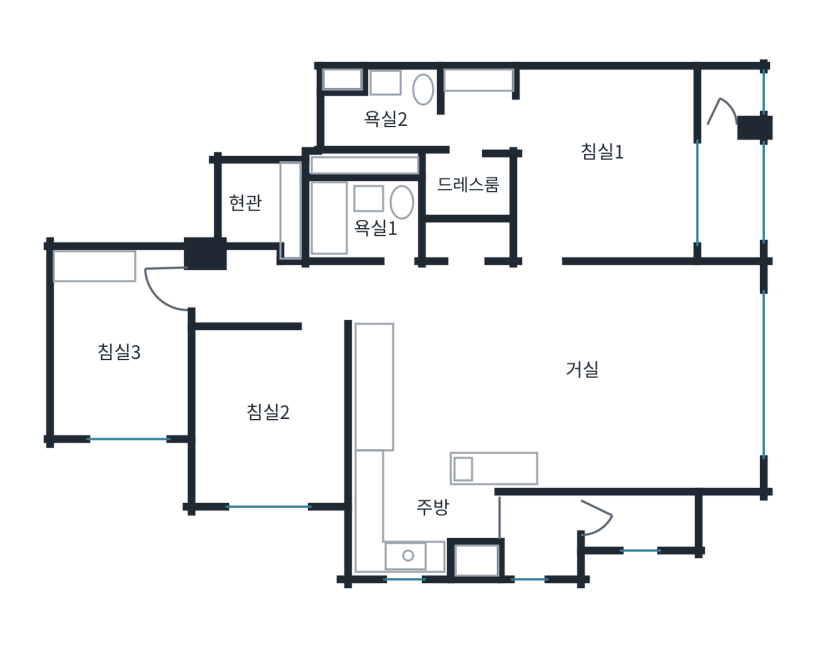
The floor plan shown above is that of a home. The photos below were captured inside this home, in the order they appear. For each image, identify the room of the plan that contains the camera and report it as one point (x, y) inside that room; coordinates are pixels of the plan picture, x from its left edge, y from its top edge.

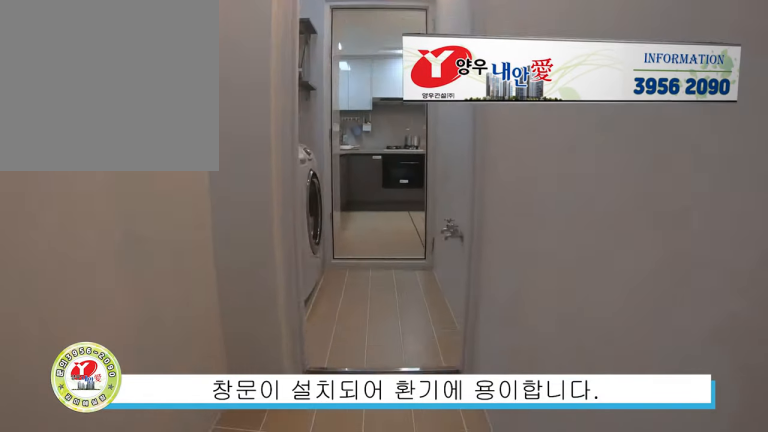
(558, 536)
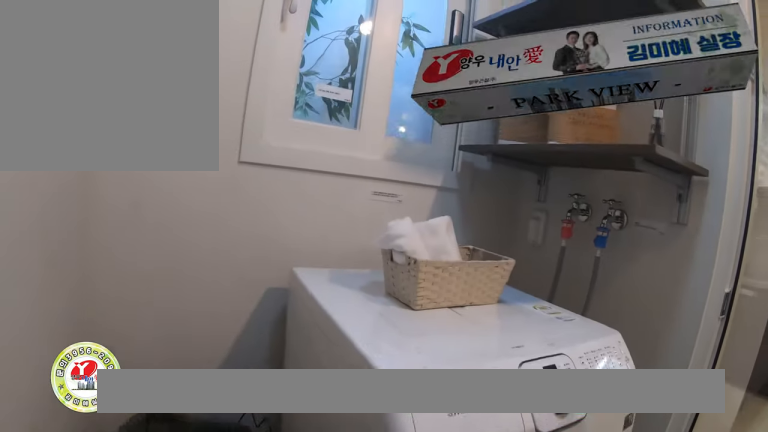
(558, 536)
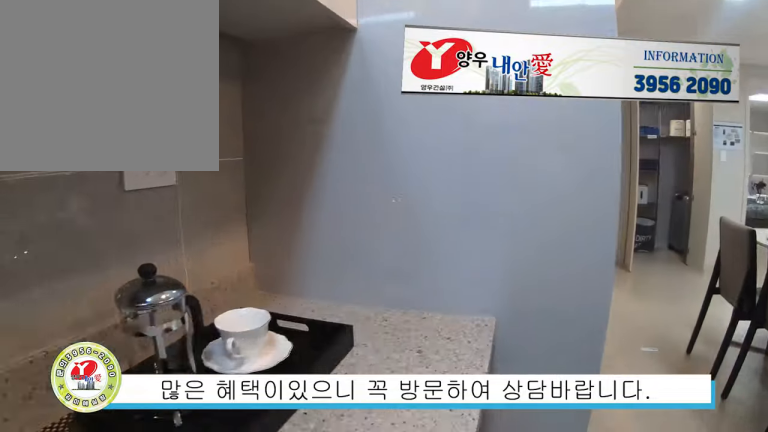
(445, 452)
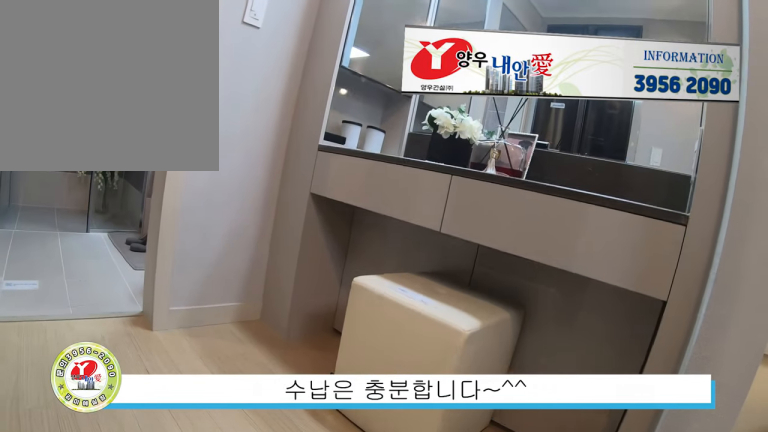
(441, 135)
